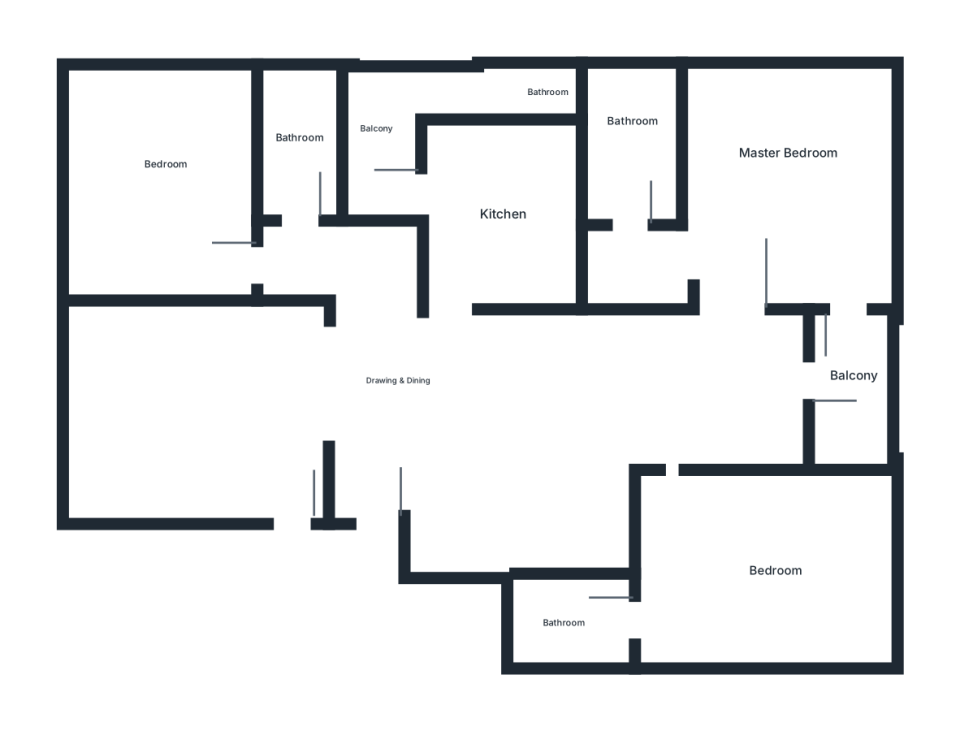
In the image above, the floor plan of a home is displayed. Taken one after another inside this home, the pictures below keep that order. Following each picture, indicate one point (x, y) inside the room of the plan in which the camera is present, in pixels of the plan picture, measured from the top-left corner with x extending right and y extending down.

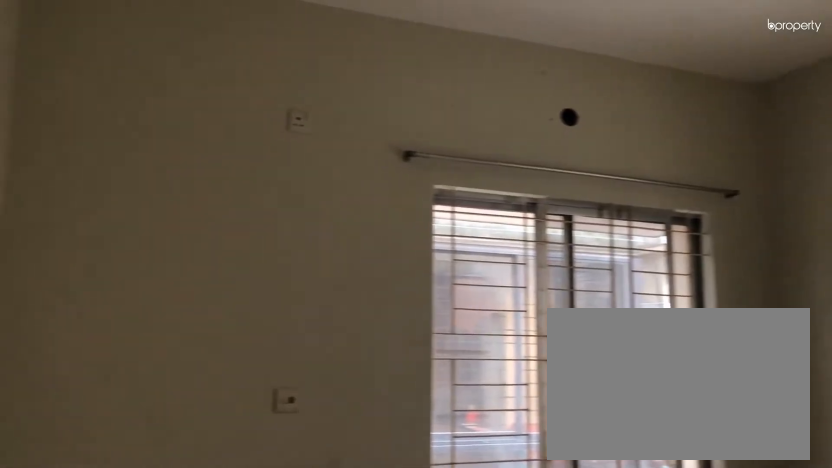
(178, 175)
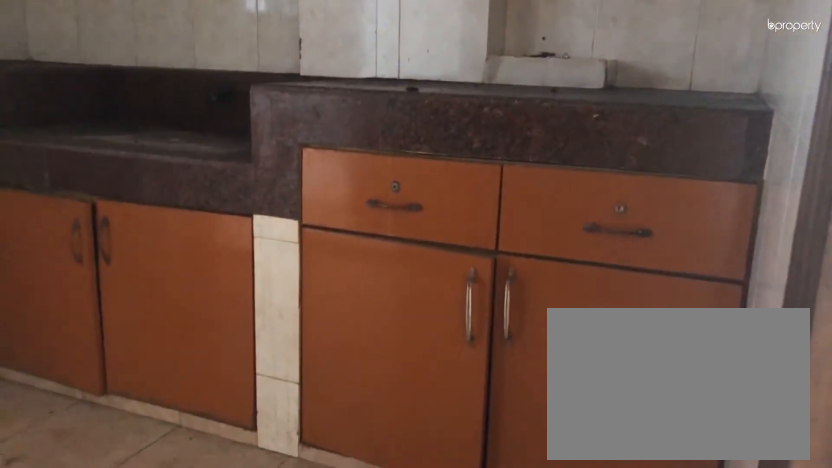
(513, 214)
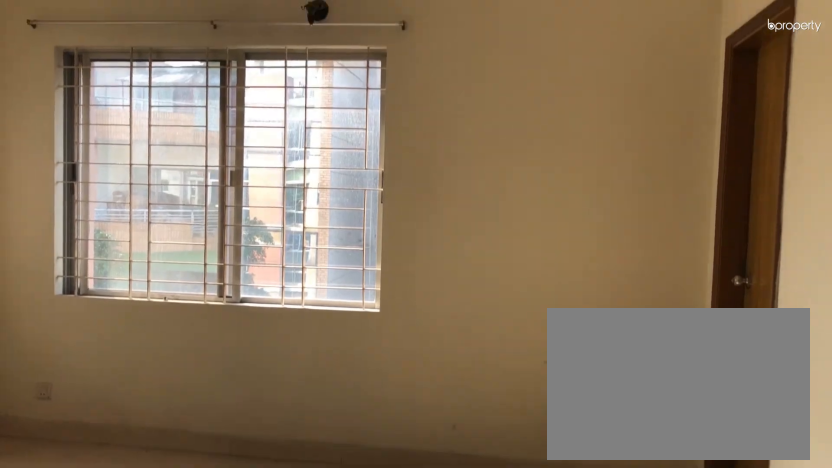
(766, 175)
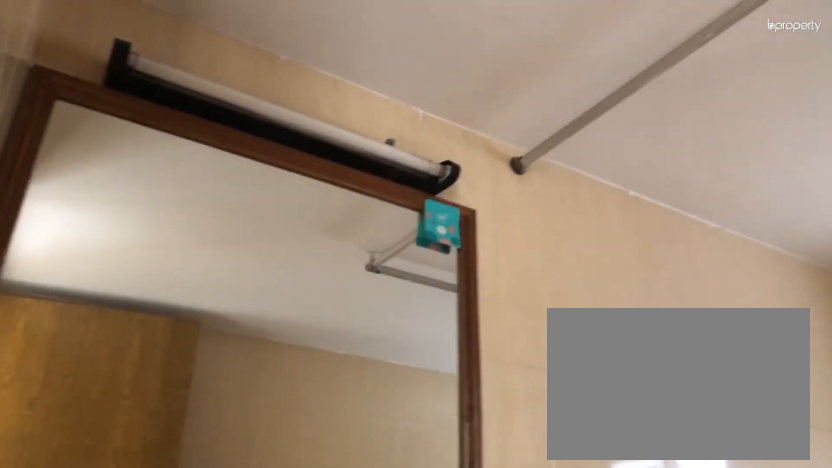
(634, 158)
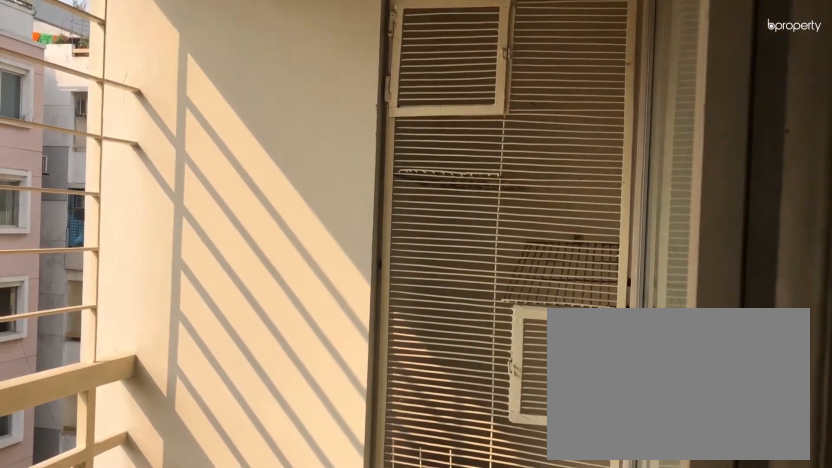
(848, 378)
